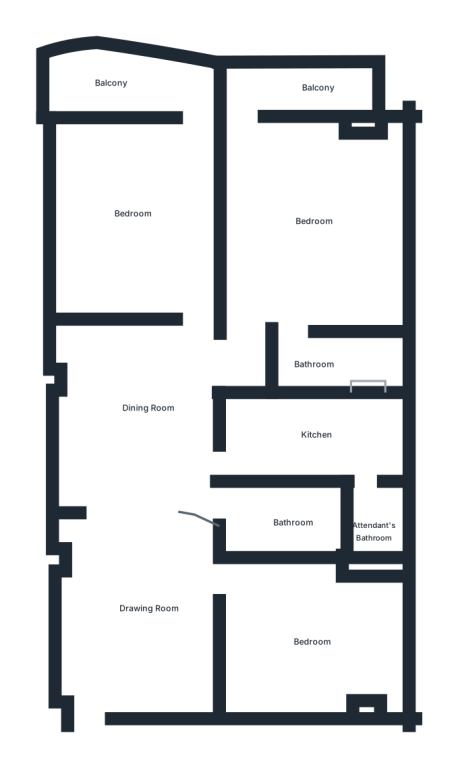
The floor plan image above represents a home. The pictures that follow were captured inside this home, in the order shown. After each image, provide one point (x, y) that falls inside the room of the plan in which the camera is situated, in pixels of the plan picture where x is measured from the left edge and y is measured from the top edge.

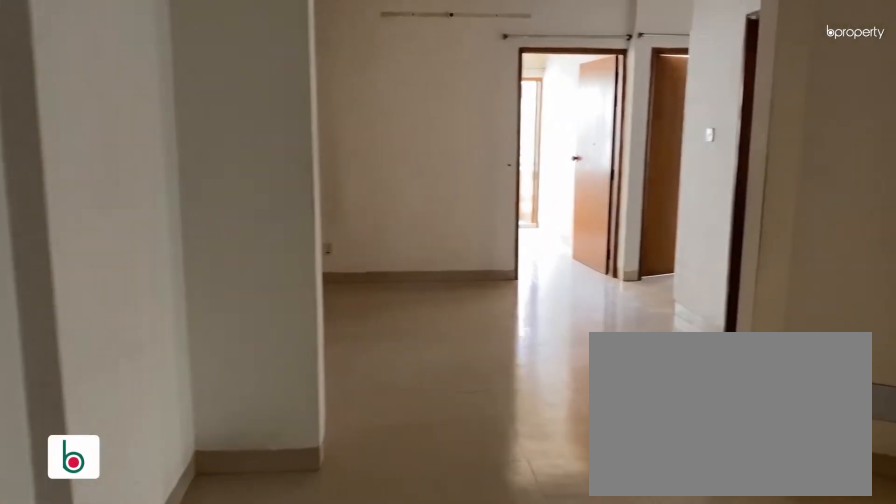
(157, 617)
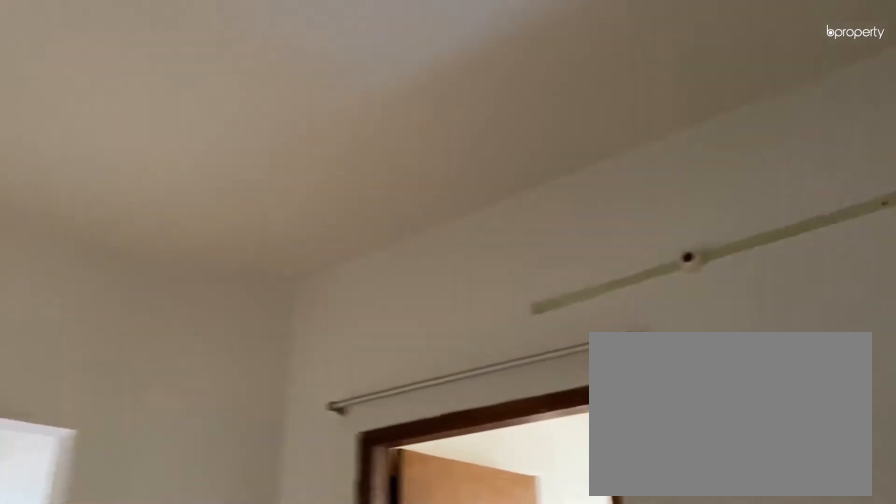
(157, 617)
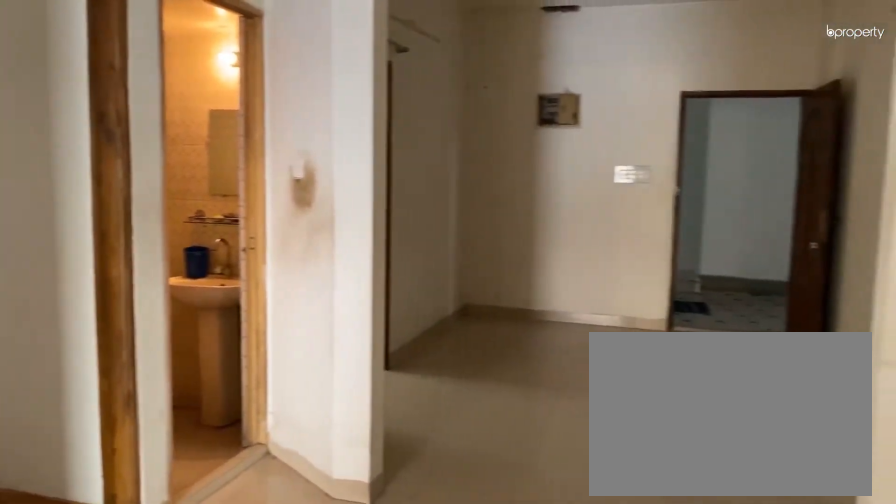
(141, 407)
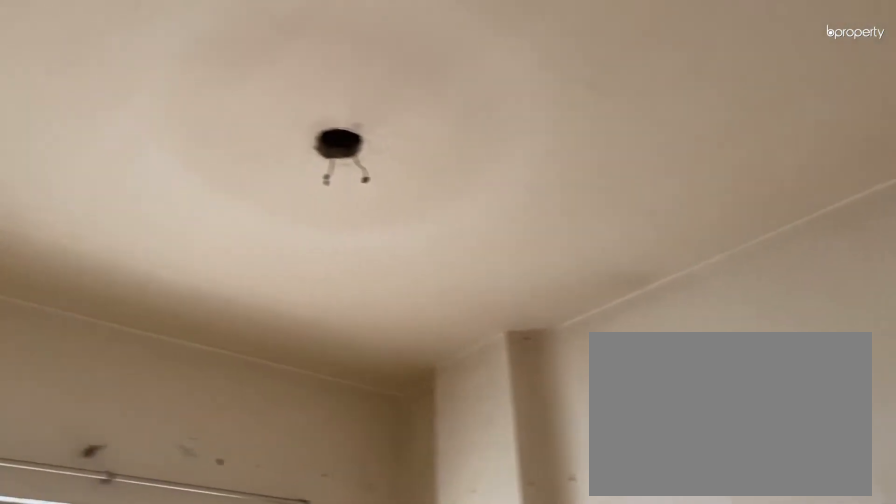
(314, 637)
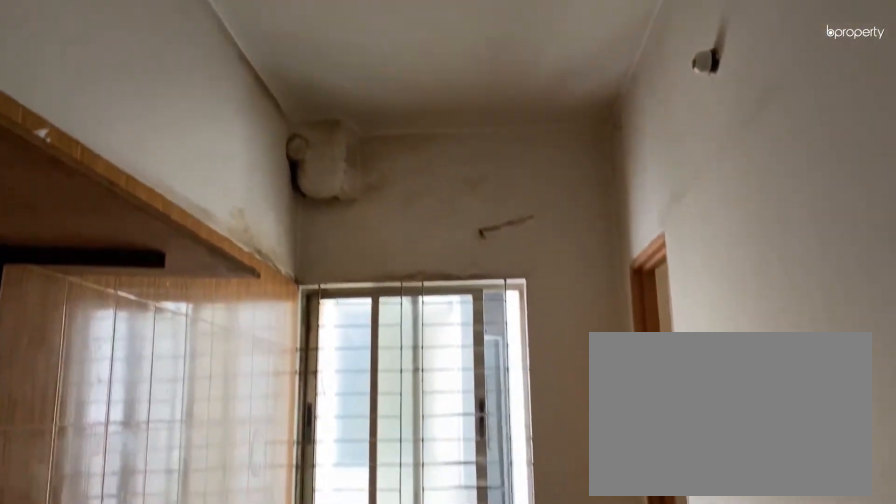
(314, 427)
